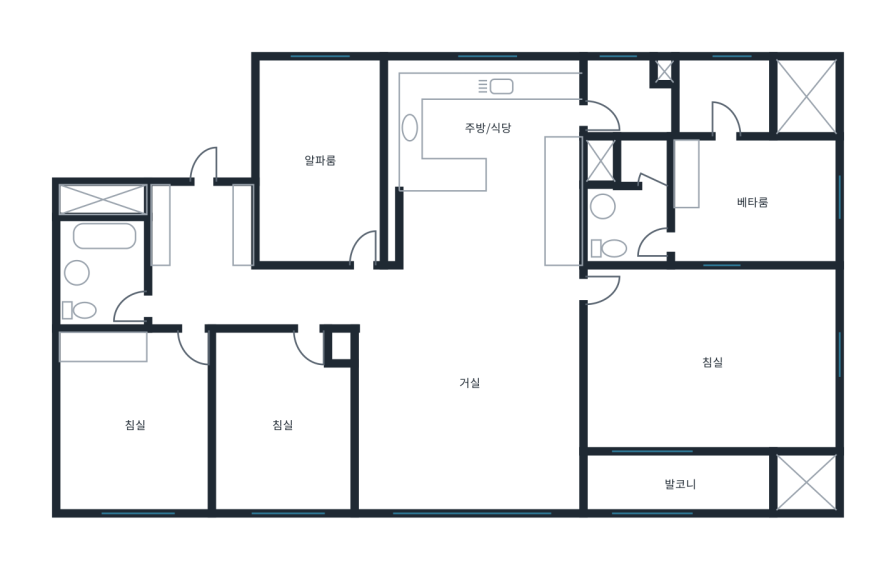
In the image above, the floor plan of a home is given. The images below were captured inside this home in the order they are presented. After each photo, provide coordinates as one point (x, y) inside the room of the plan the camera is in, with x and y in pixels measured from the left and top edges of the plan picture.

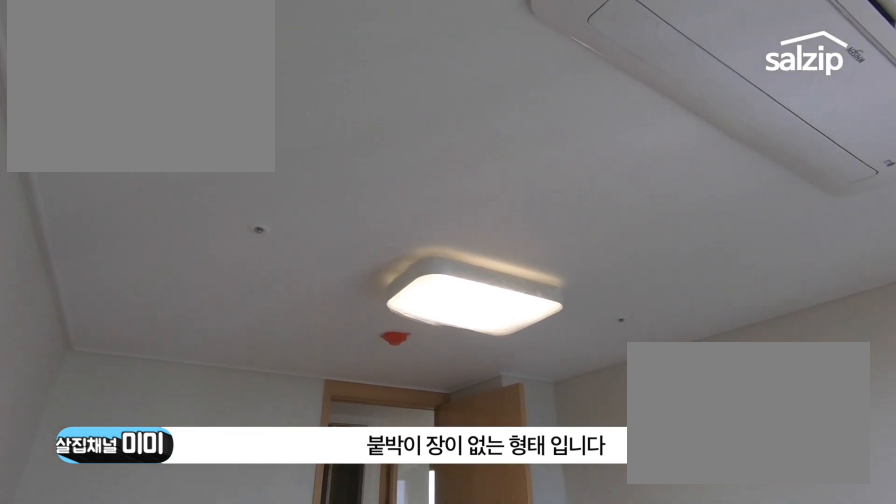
(281, 420)
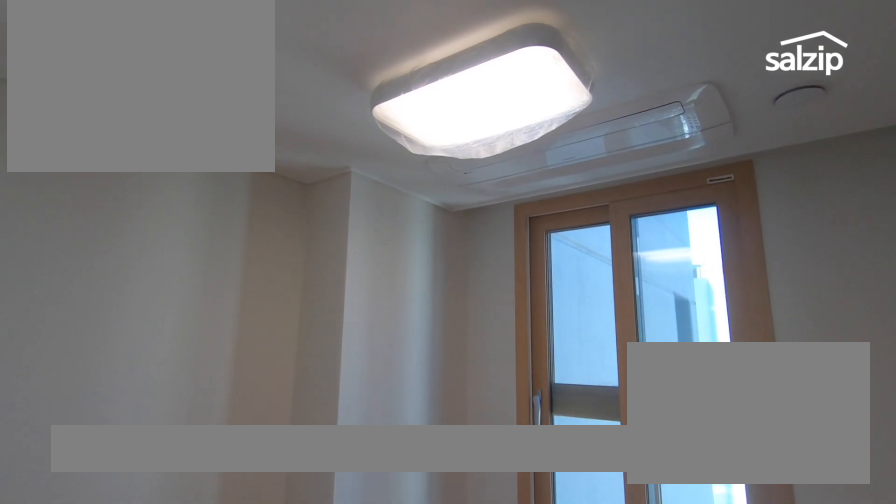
(321, 163)
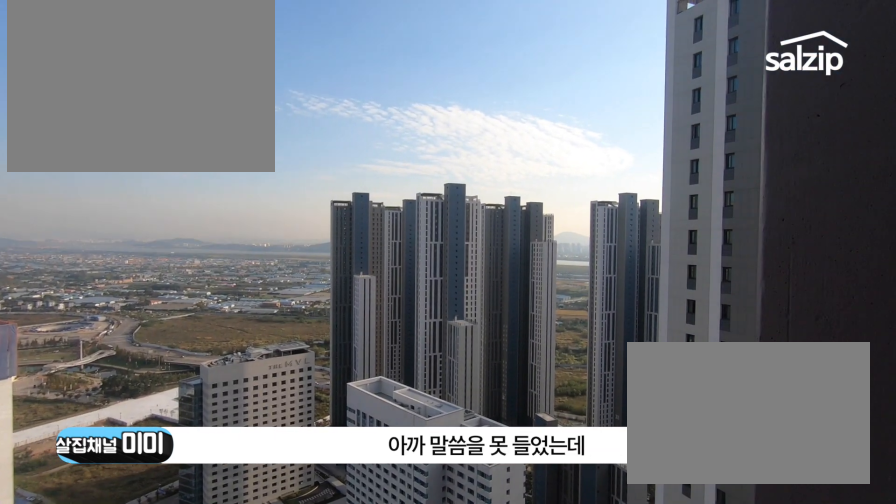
(472, 400)
